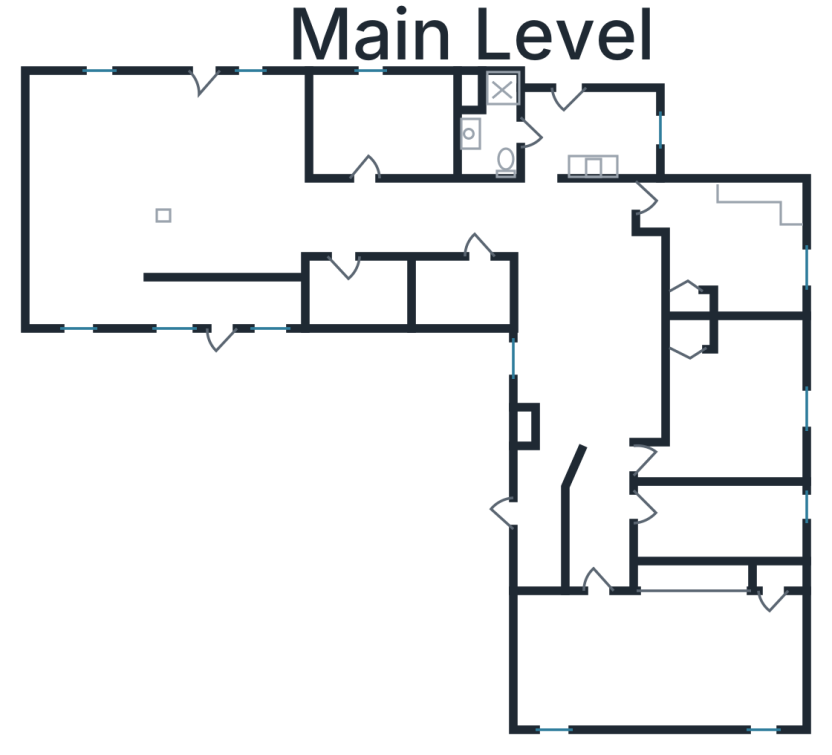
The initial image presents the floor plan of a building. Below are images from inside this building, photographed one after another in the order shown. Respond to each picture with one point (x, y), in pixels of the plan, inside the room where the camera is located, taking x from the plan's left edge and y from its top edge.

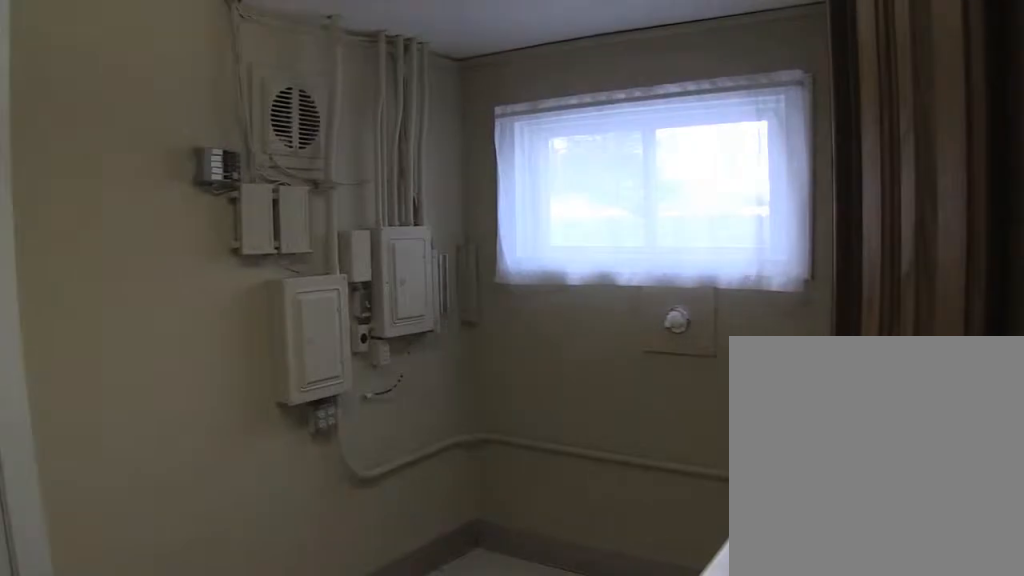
(589, 132)
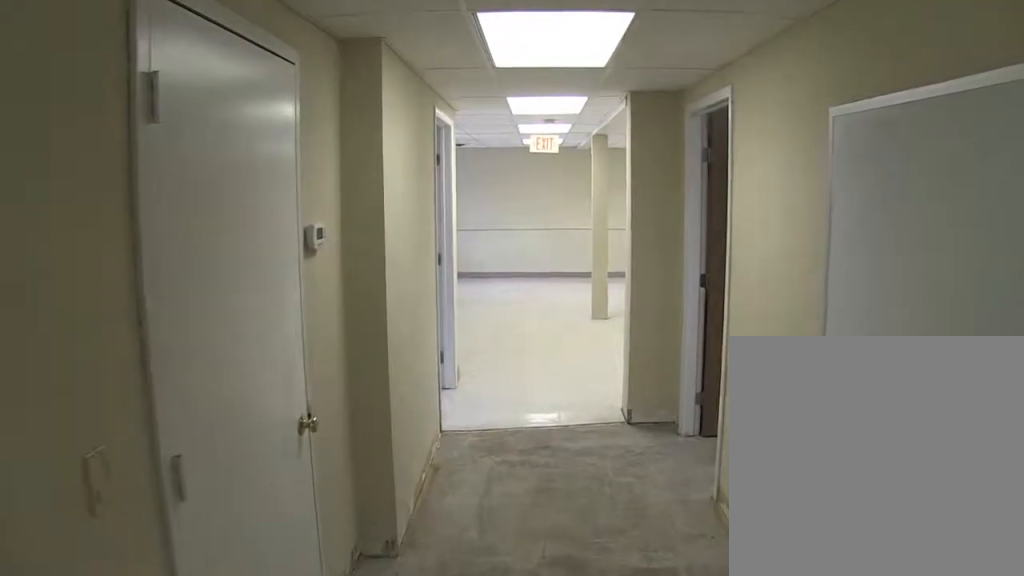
(410, 216)
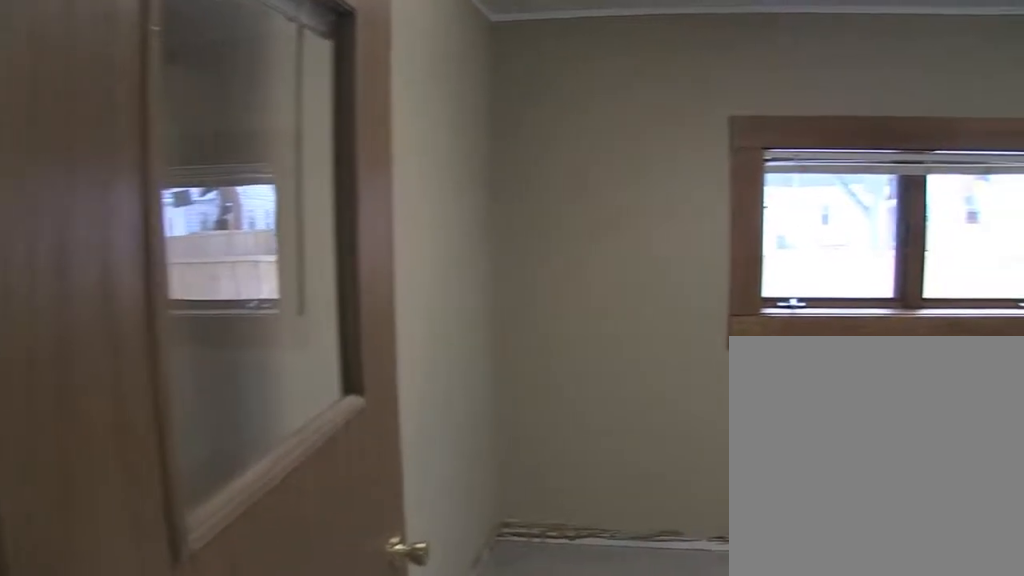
(384, 124)
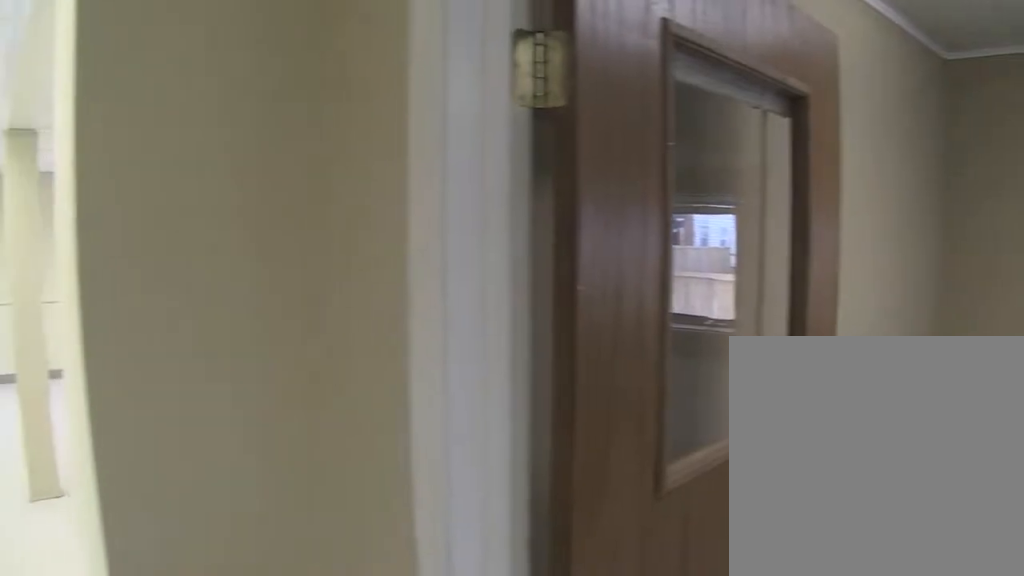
(384, 124)
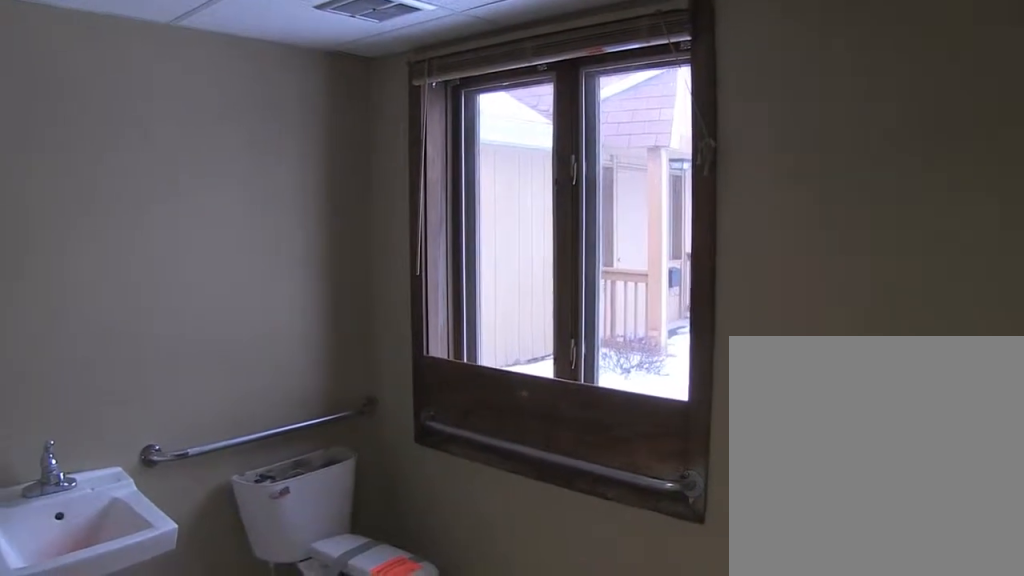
(360, 293)
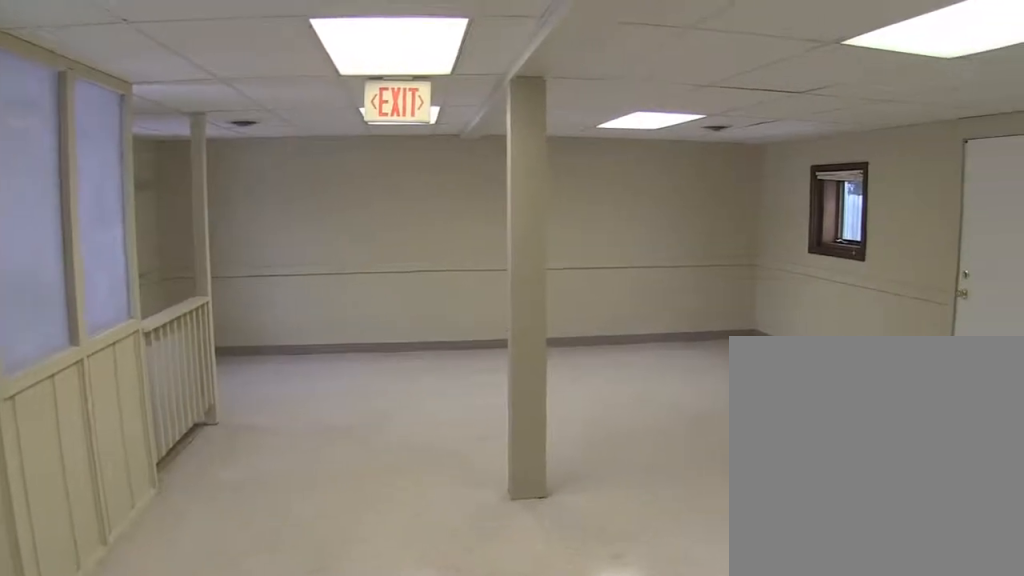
(159, 186)
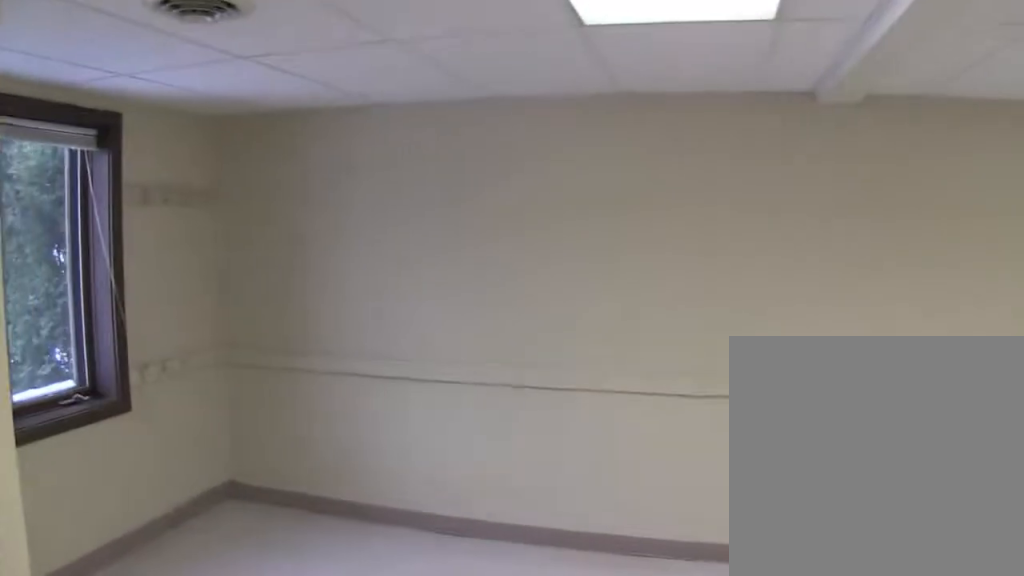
(159, 186)
